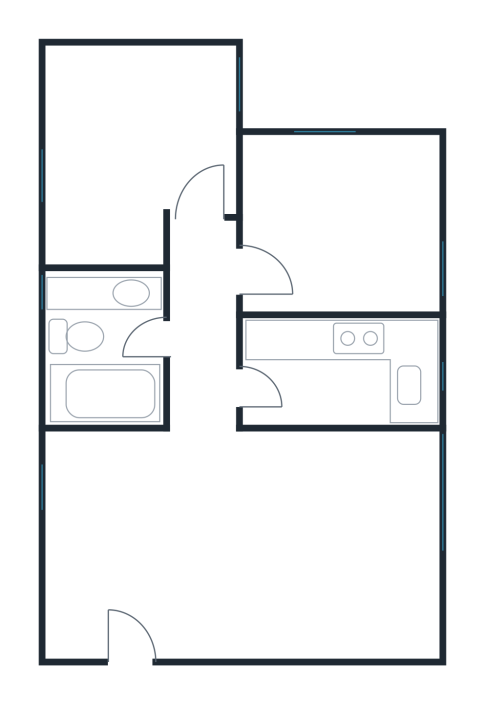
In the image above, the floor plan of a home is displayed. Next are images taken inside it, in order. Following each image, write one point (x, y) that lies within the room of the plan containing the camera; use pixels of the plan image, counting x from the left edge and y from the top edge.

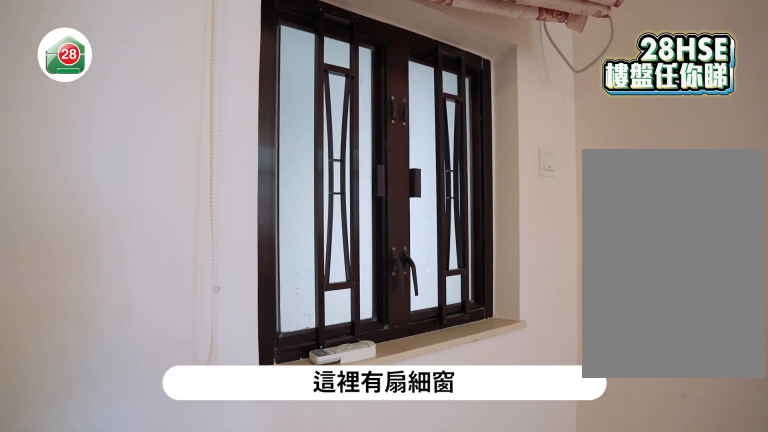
(214, 542)
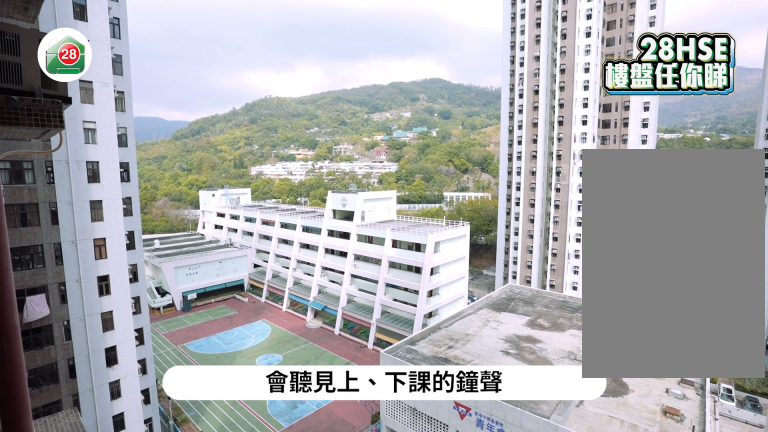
(213, 542)
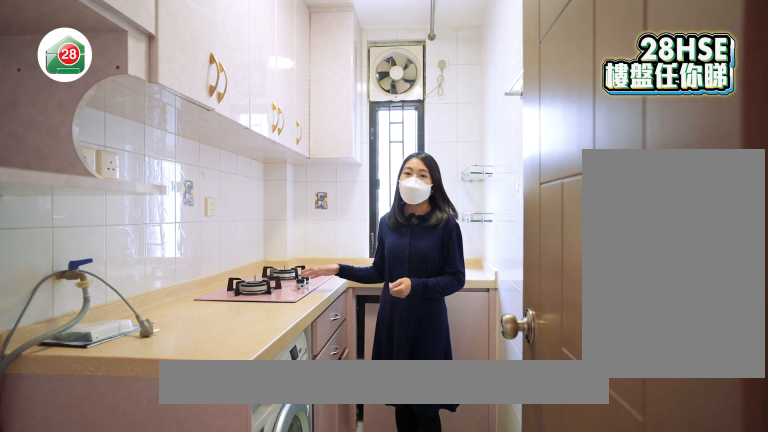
(305, 370)
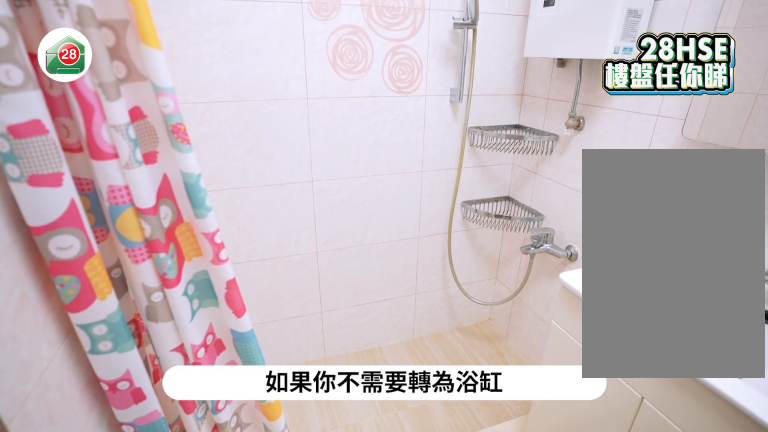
(121, 353)
